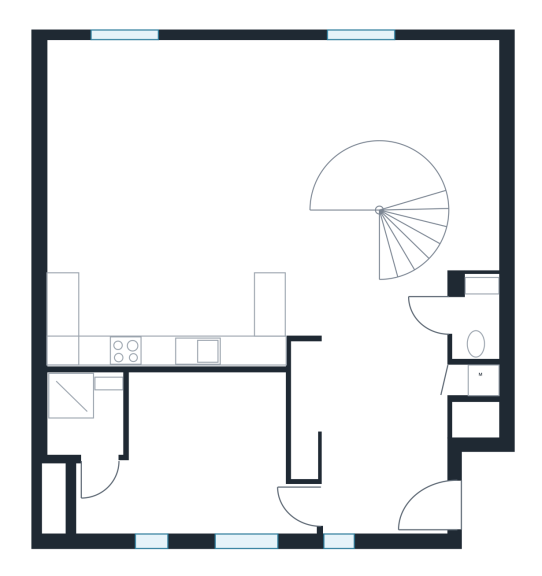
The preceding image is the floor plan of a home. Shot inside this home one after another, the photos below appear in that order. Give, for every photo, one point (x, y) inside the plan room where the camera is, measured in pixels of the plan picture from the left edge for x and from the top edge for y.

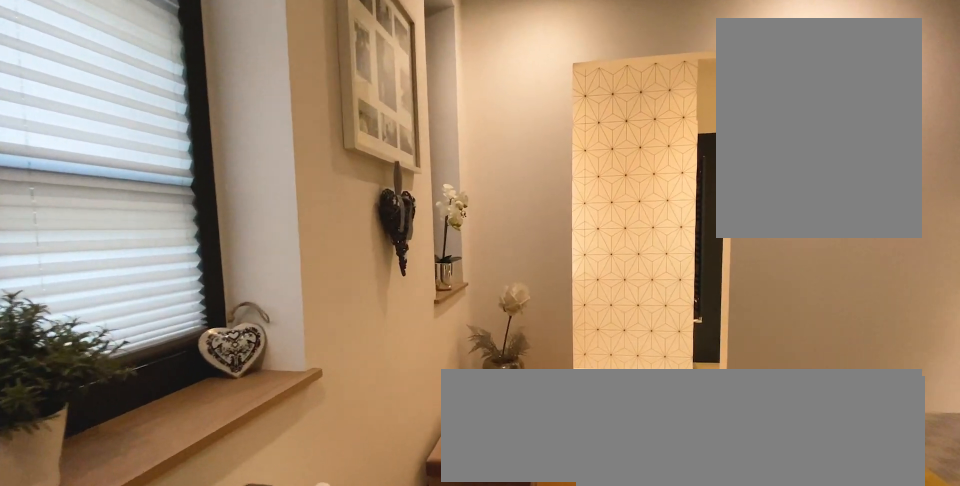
(202, 444)
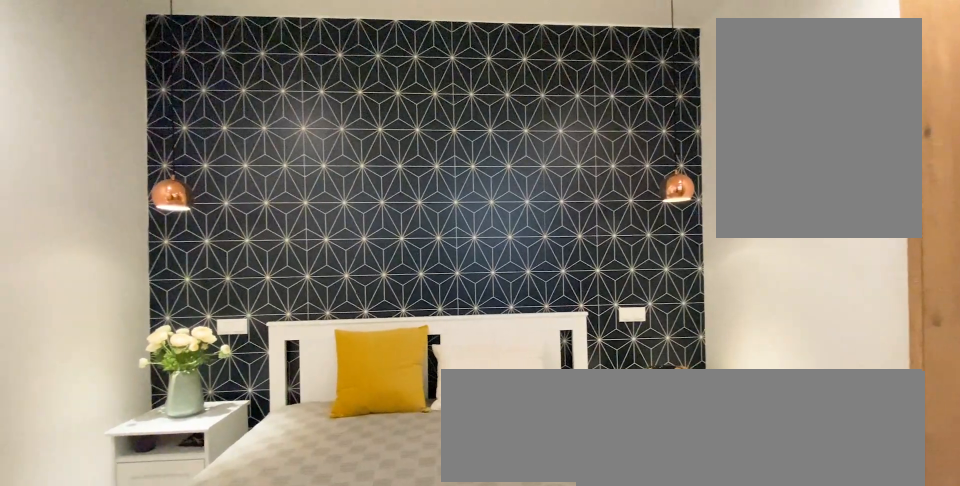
(202, 444)
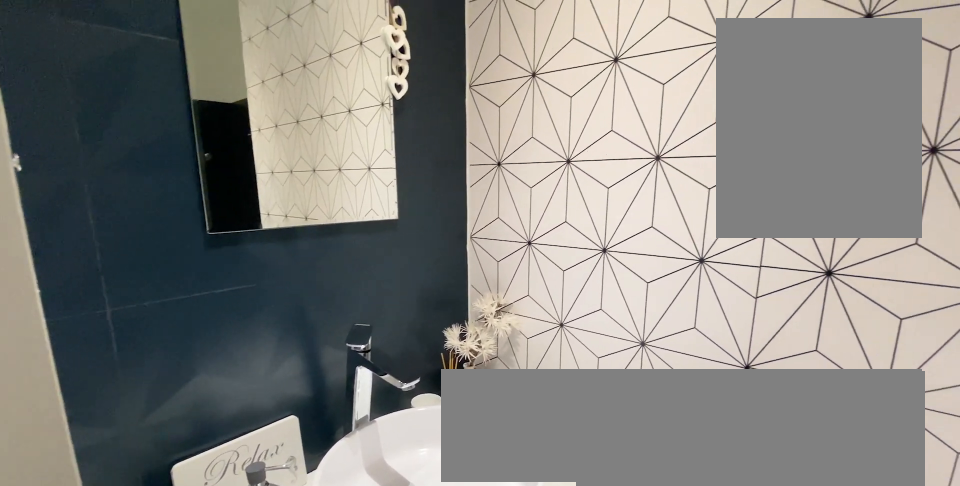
(92, 444)
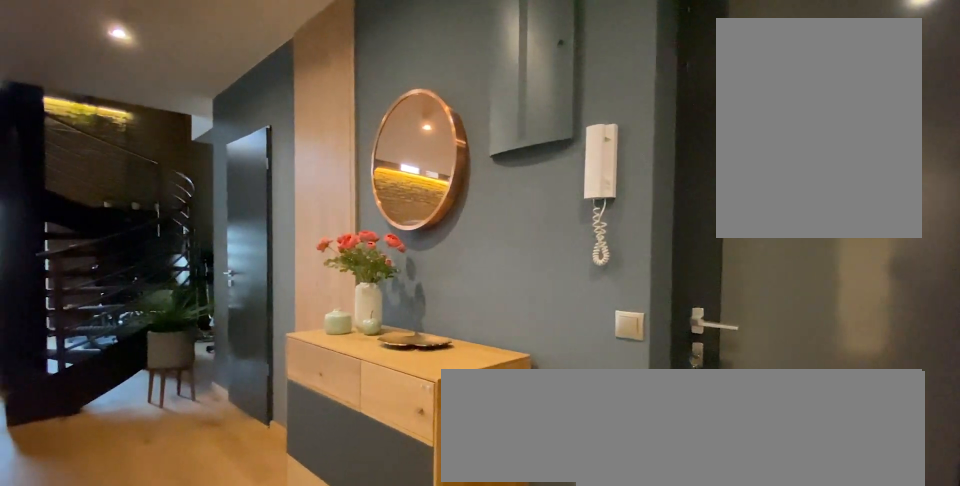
(388, 444)
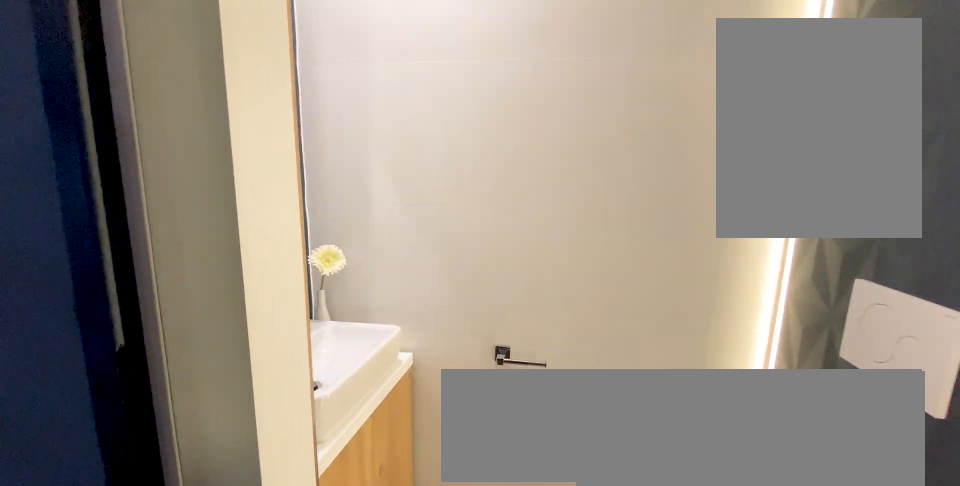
(475, 323)
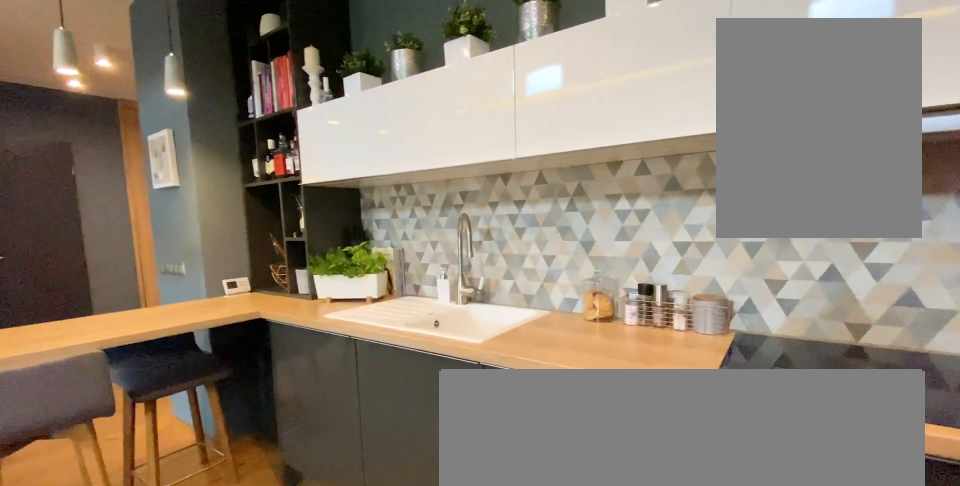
(200, 200)
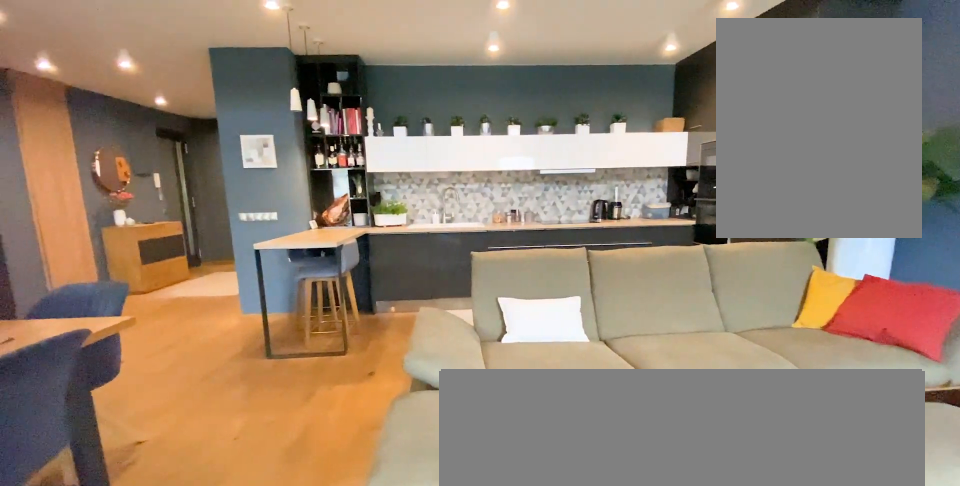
(200, 201)
